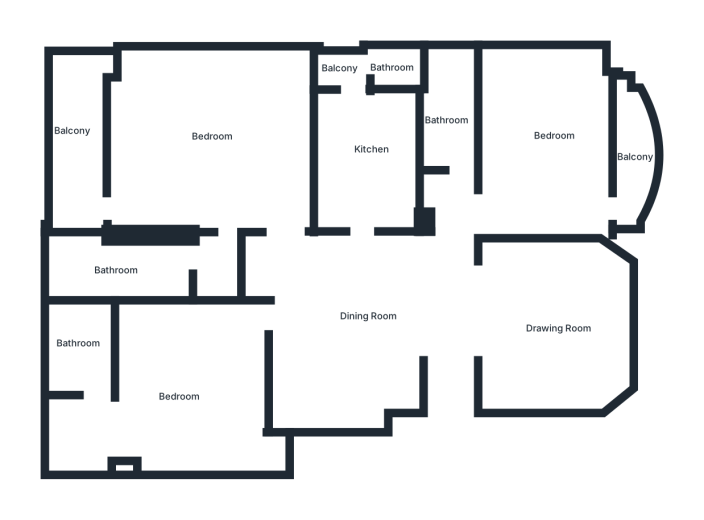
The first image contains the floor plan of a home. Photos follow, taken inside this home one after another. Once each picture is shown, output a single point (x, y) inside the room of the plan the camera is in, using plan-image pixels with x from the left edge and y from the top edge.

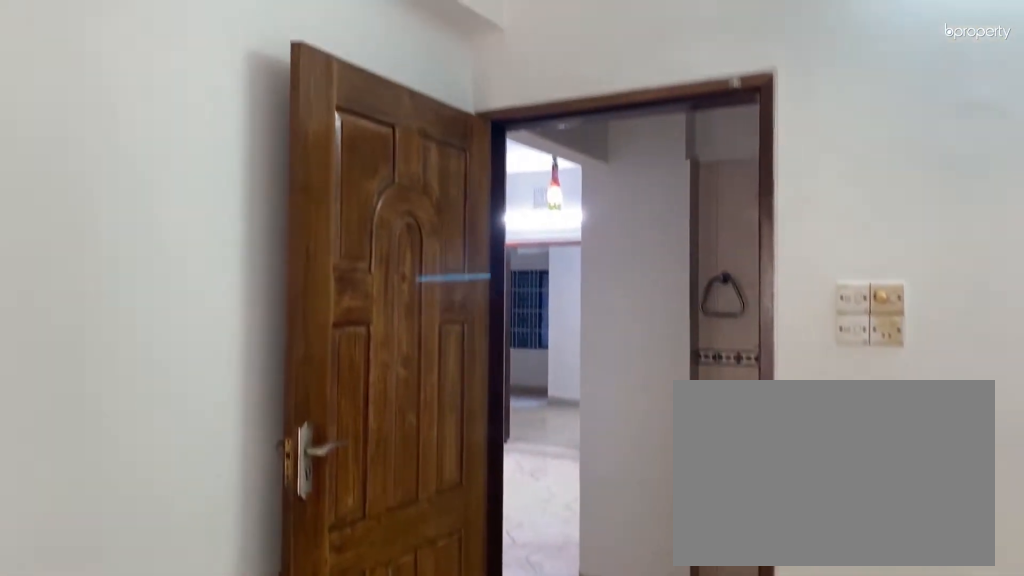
(544, 135)
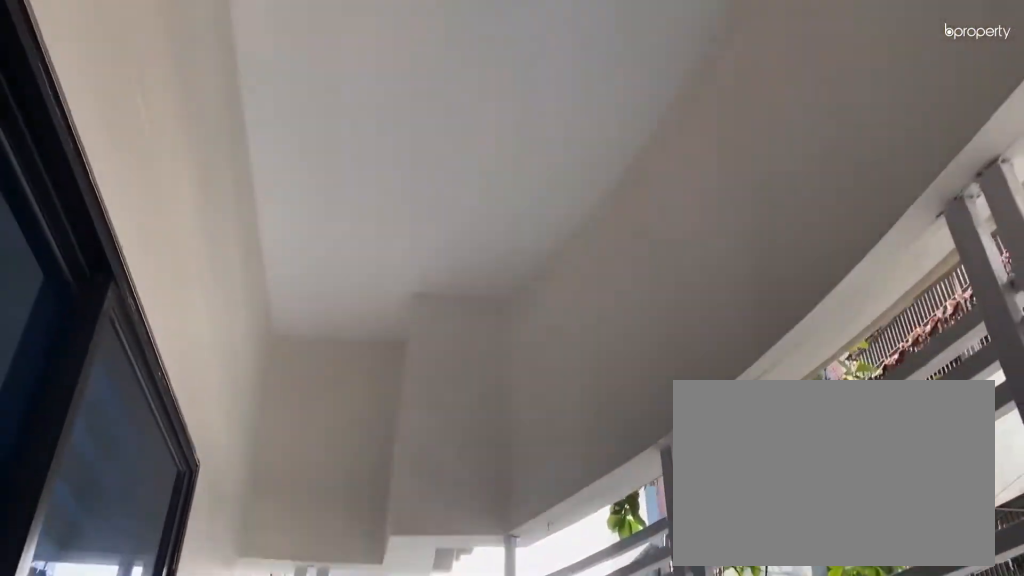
(630, 160)
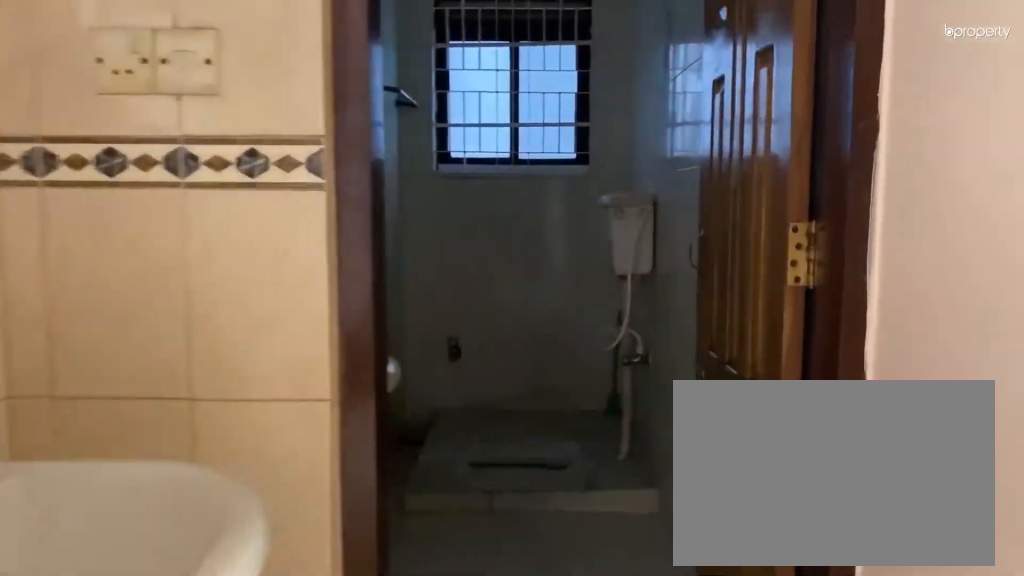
(443, 131)
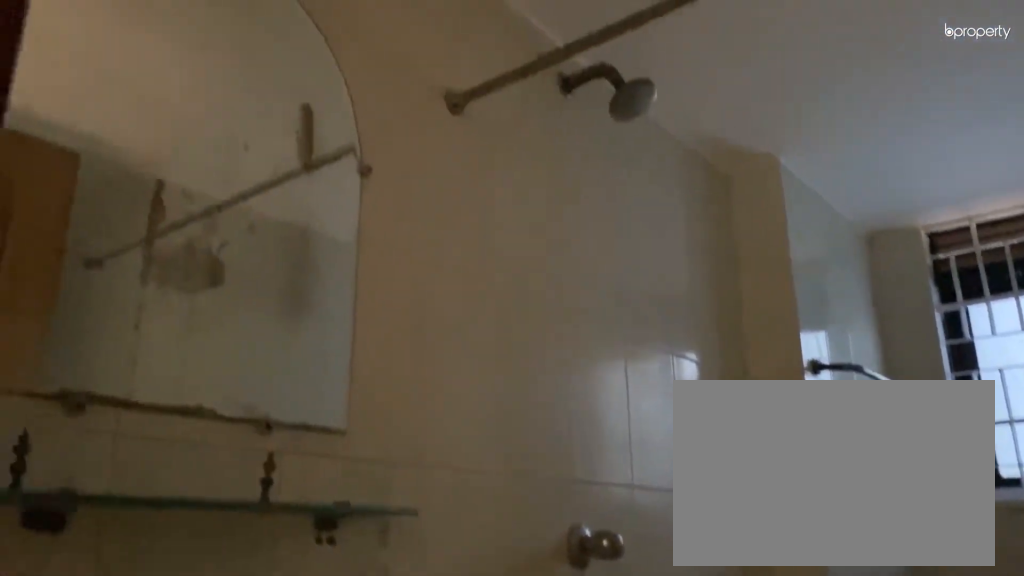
(443, 131)
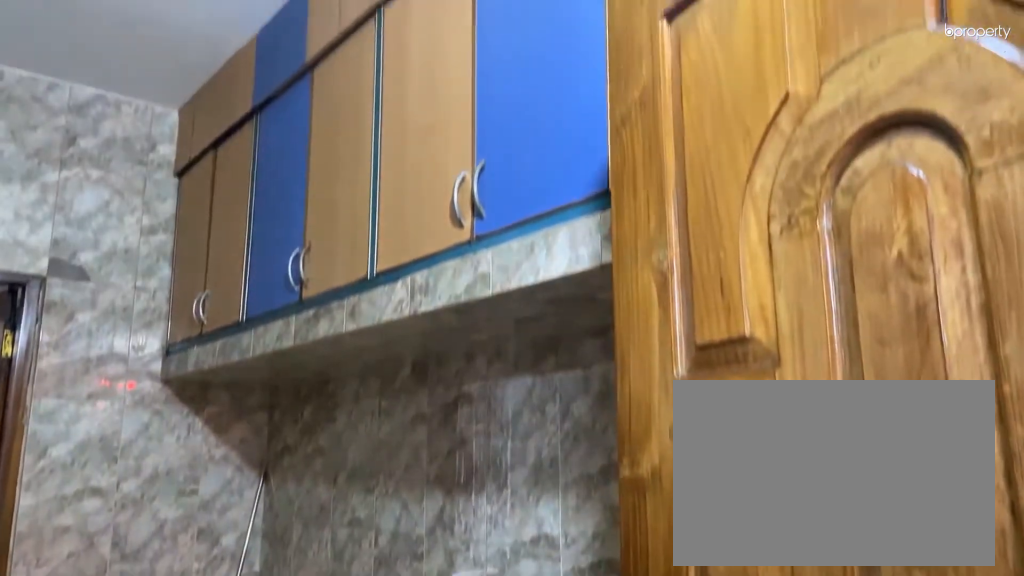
(357, 151)
